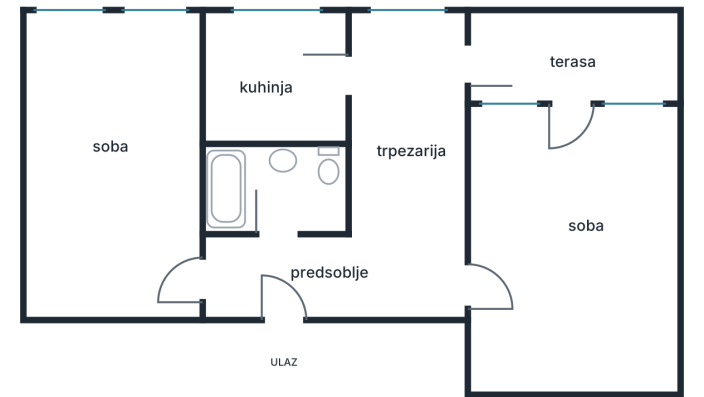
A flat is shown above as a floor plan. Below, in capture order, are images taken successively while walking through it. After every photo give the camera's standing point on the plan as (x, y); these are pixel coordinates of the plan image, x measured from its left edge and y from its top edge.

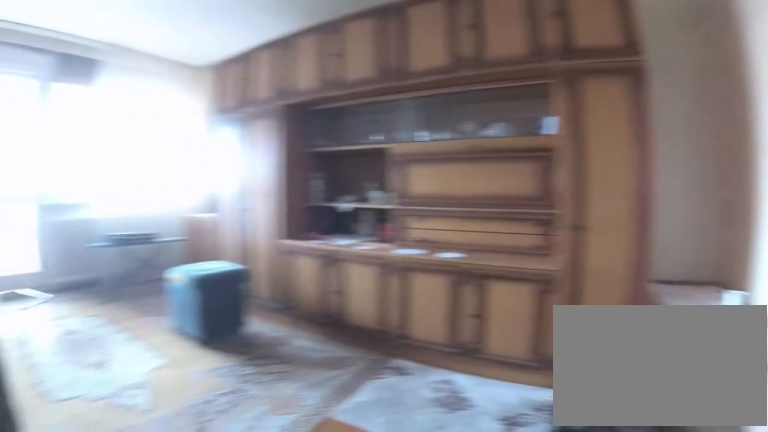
(544, 357)
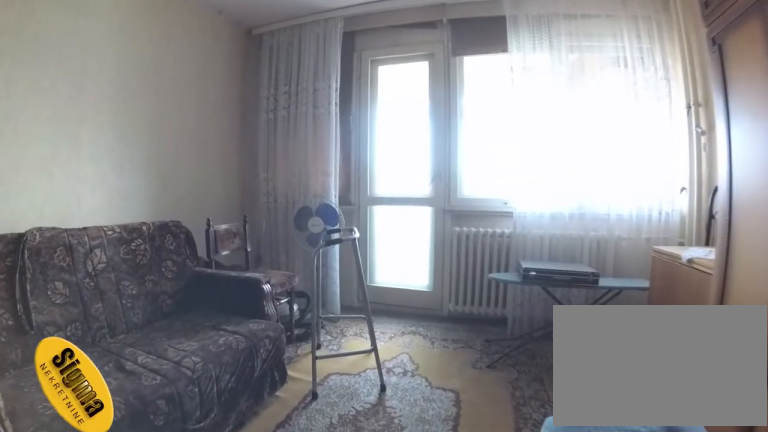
(579, 283)
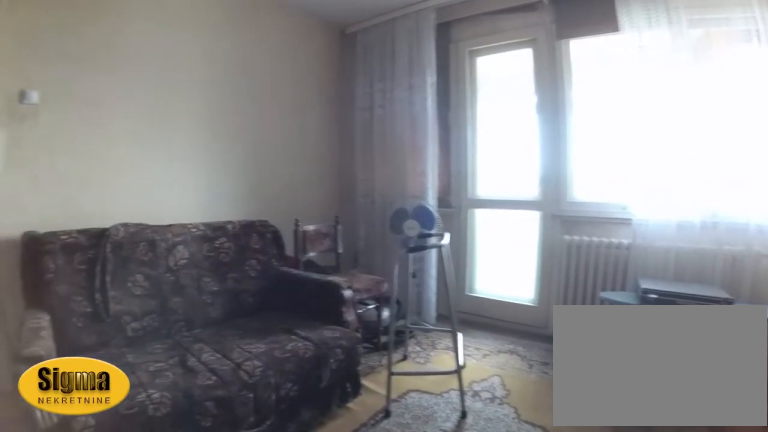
(583, 274)
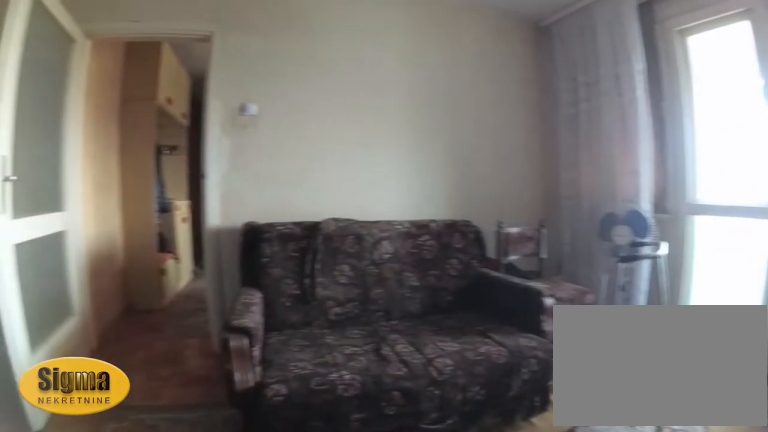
(587, 264)
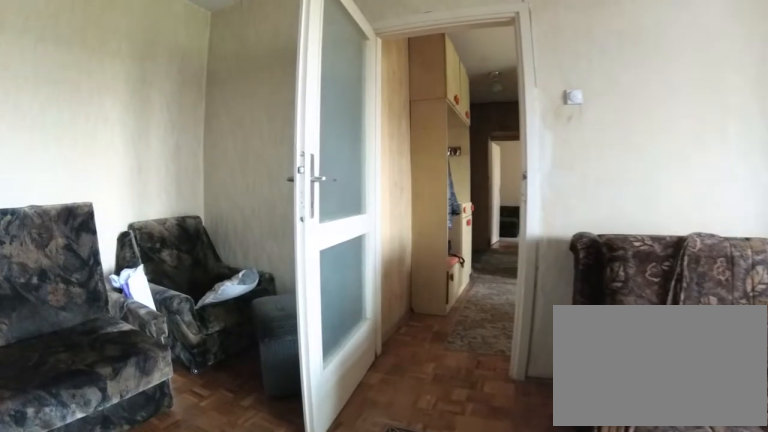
(578, 262)
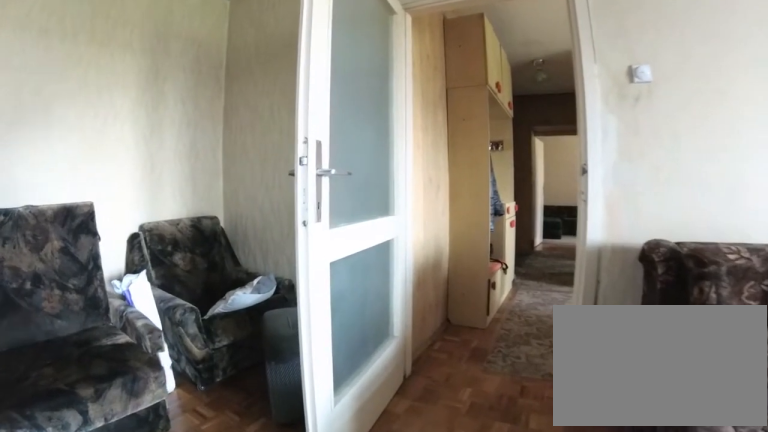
(570, 267)
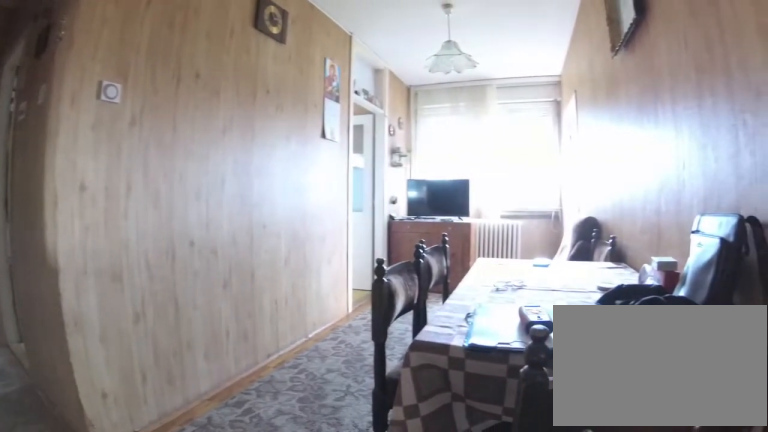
(432, 304)
